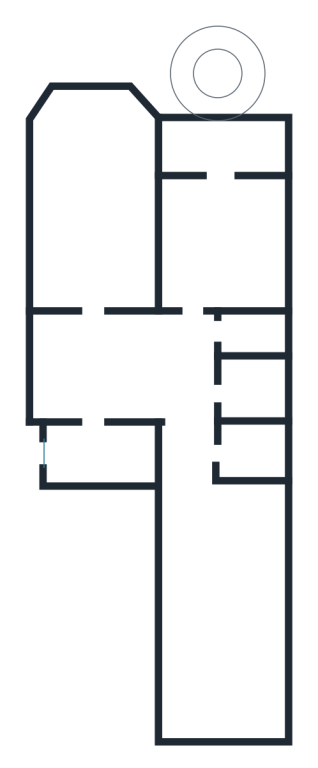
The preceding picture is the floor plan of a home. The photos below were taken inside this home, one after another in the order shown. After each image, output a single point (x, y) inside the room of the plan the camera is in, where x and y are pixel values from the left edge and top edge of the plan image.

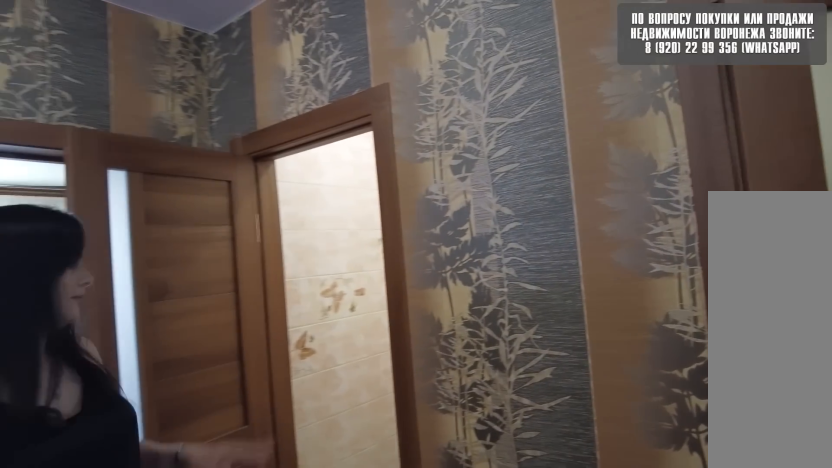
(190, 386)
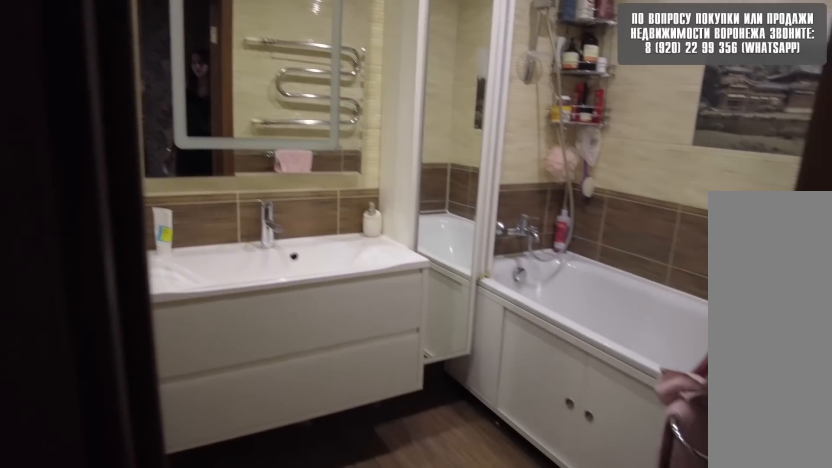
(190, 463)
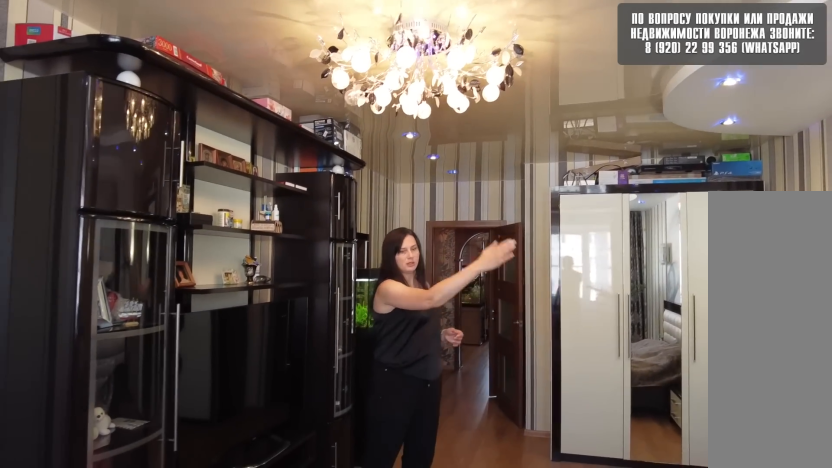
(212, 575)
